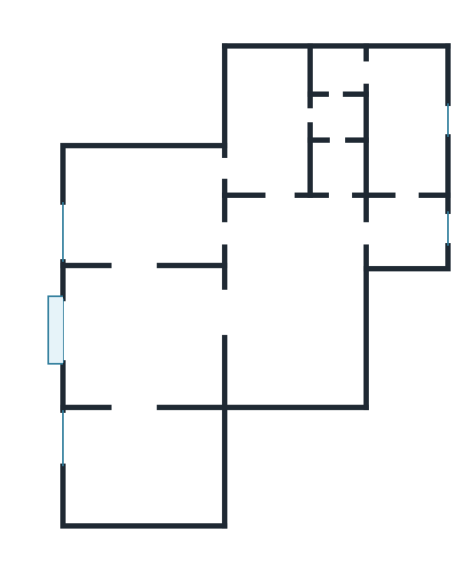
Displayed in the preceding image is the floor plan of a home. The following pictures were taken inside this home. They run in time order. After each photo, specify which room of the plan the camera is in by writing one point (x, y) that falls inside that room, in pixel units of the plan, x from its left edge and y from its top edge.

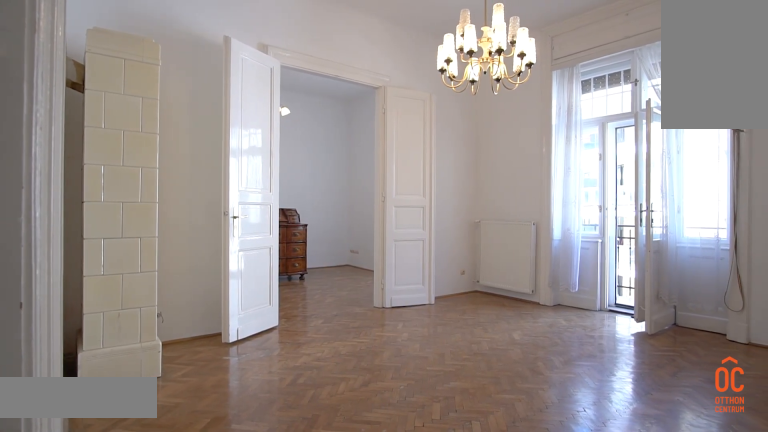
(141, 337)
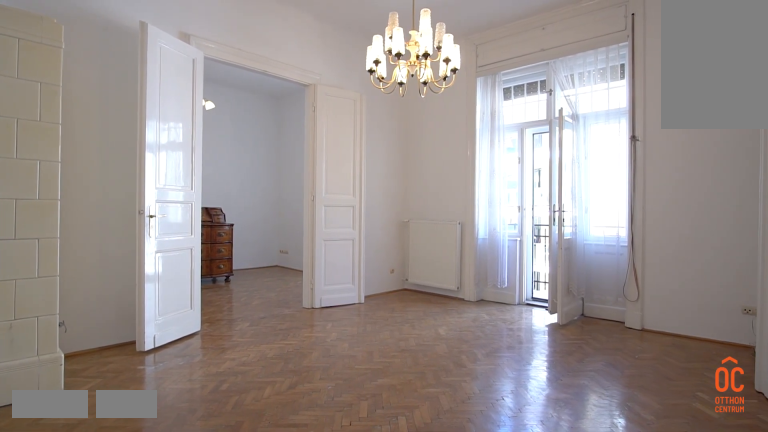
(140, 338)
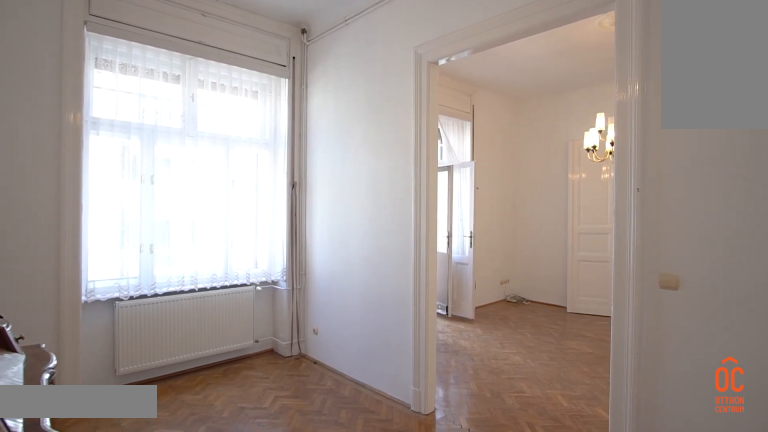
(139, 466)
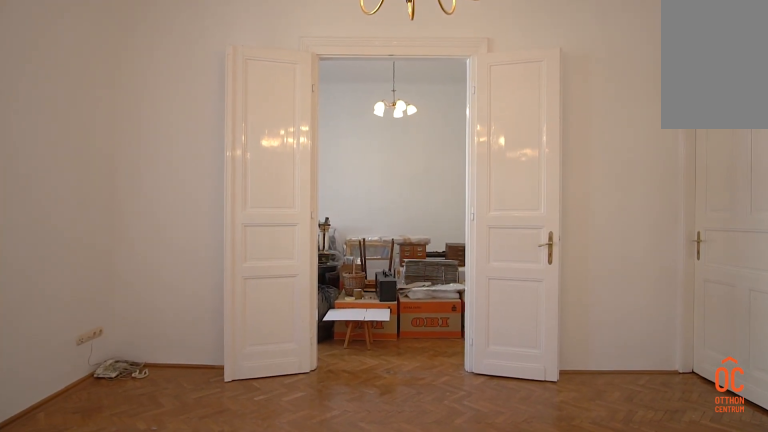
(140, 347)
